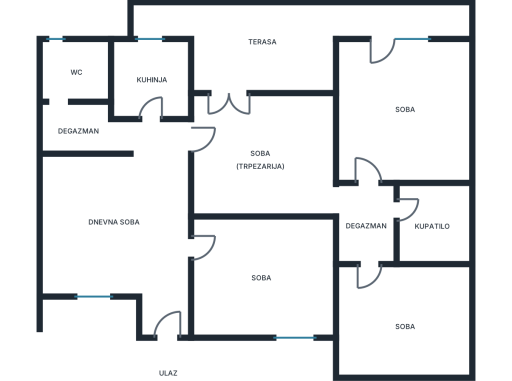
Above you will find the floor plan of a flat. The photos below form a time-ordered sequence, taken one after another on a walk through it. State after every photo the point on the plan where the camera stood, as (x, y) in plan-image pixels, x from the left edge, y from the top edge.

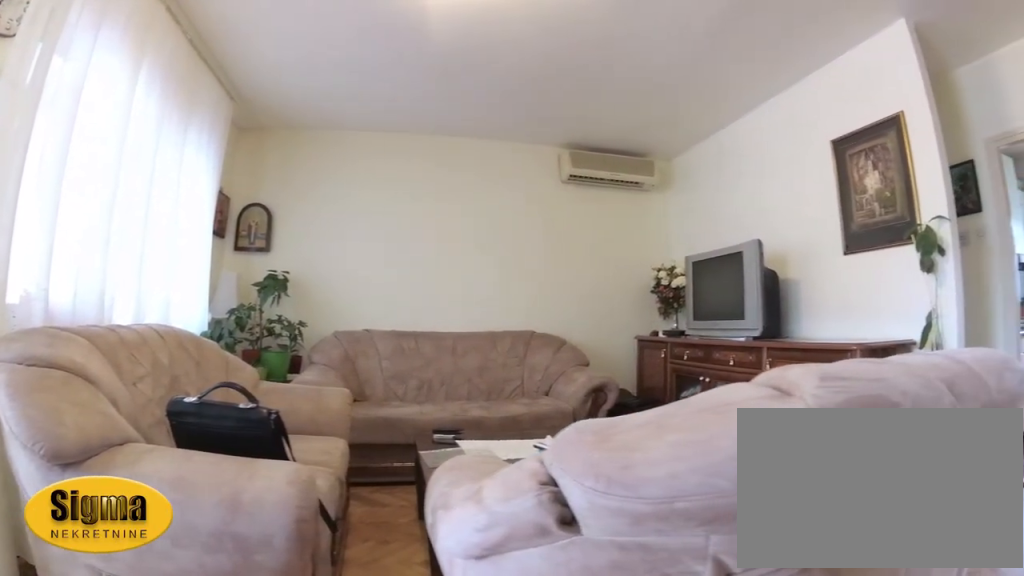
(185, 260)
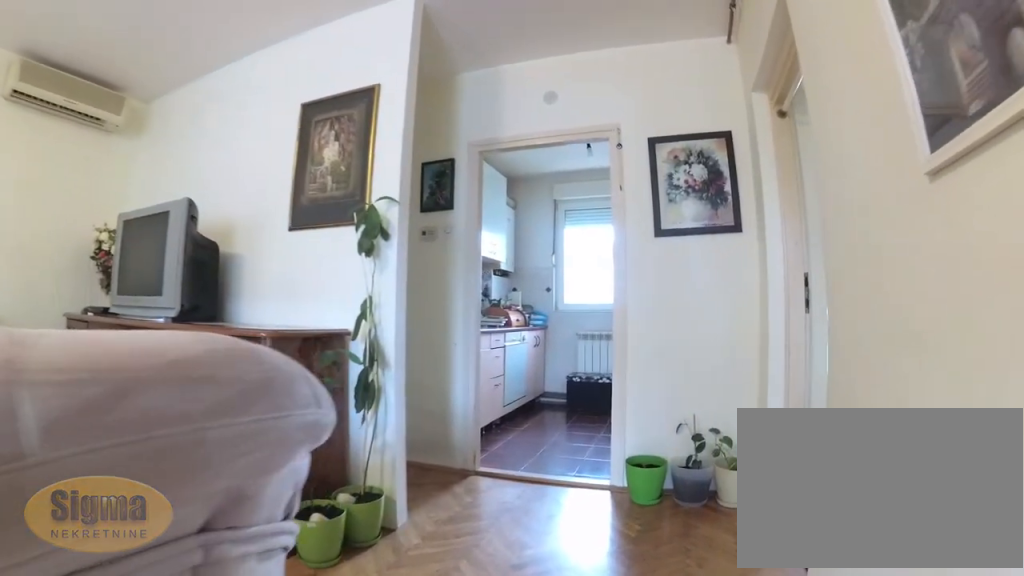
(167, 234)
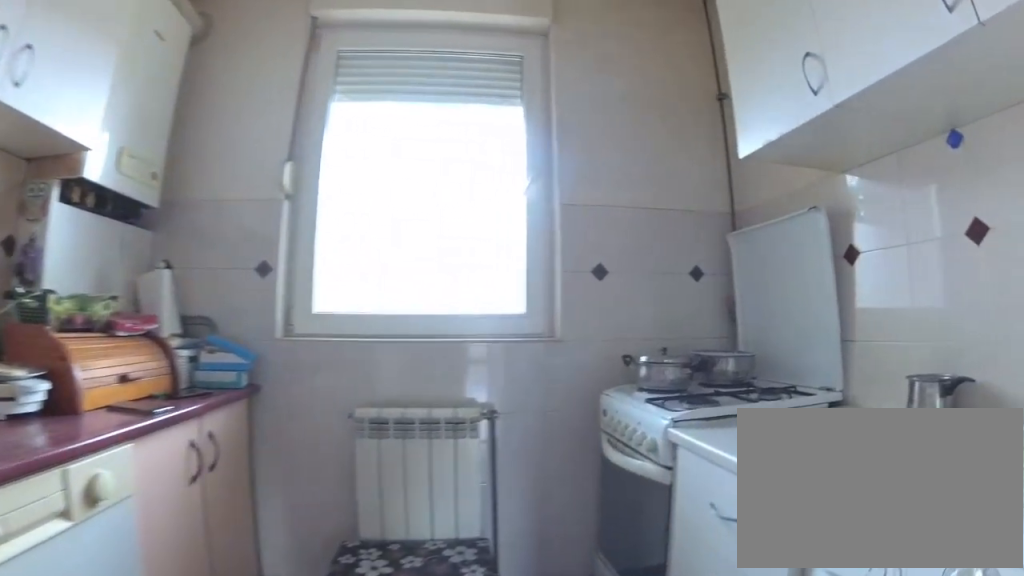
(150, 127)
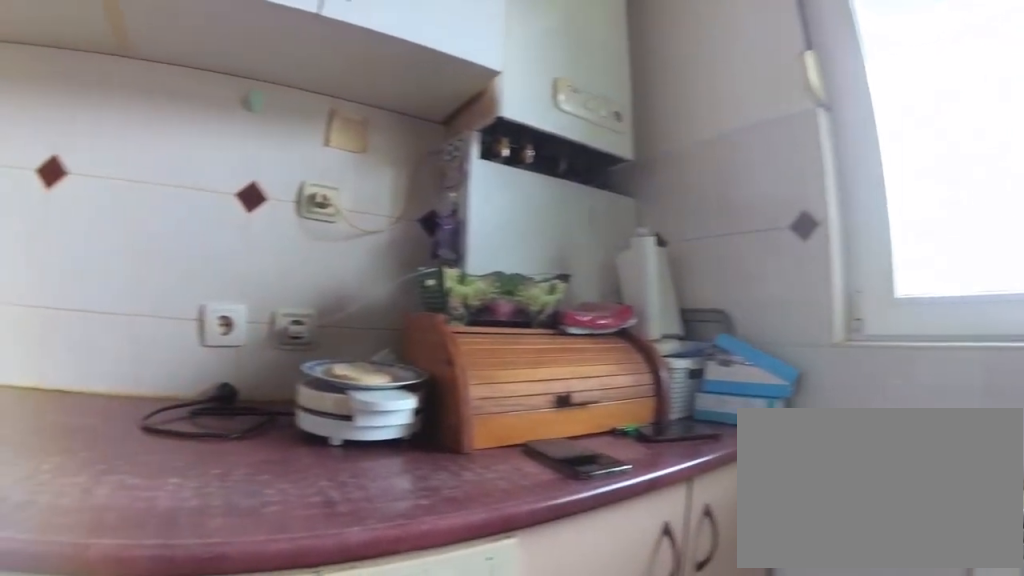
(160, 70)
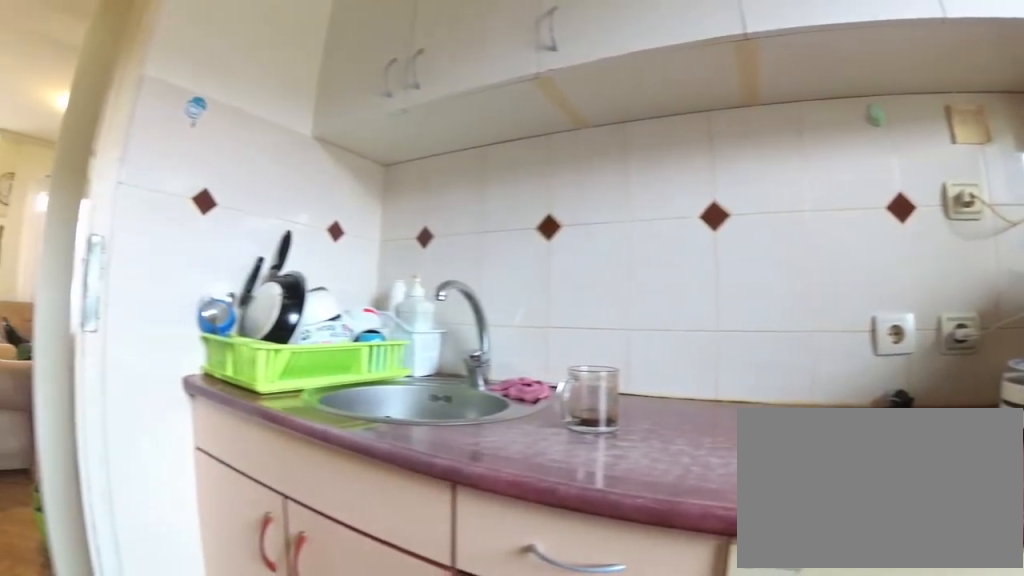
(161, 51)
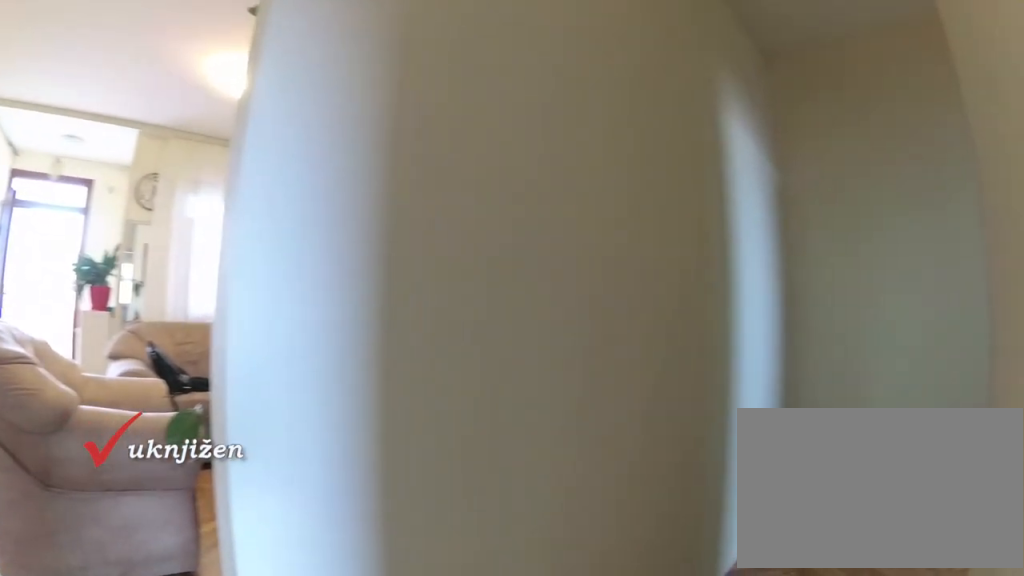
(157, 126)
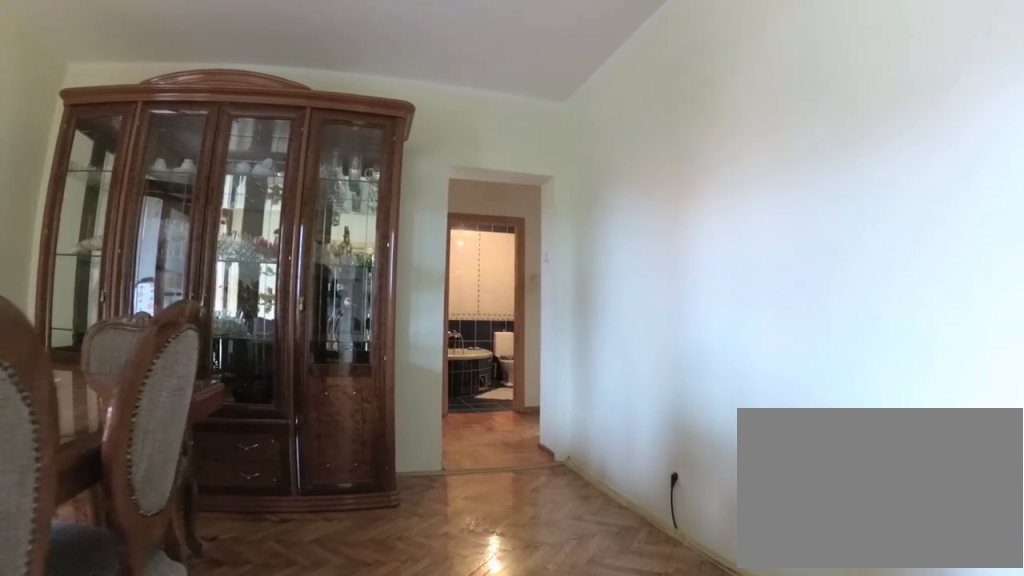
(210, 170)
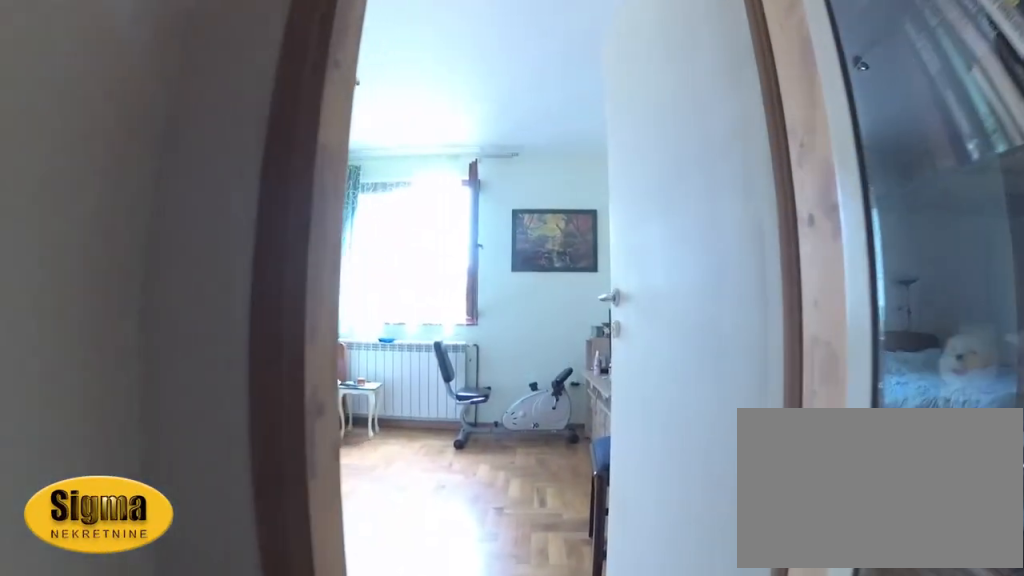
(368, 225)
